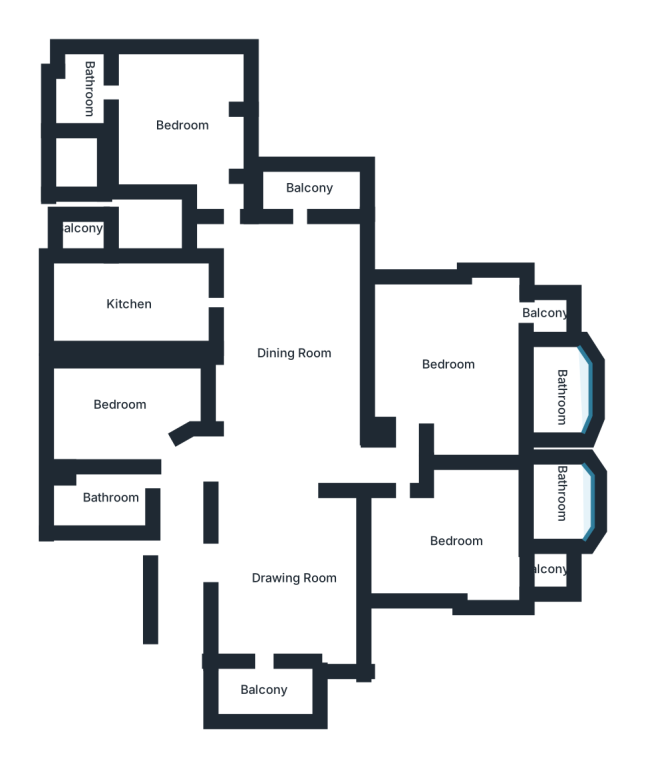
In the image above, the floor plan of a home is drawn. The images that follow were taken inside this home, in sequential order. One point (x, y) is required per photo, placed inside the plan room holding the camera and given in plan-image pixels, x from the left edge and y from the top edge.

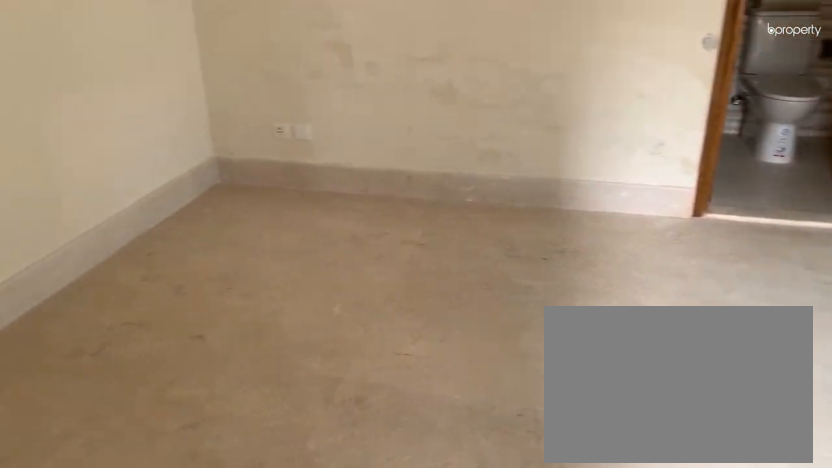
(184, 124)
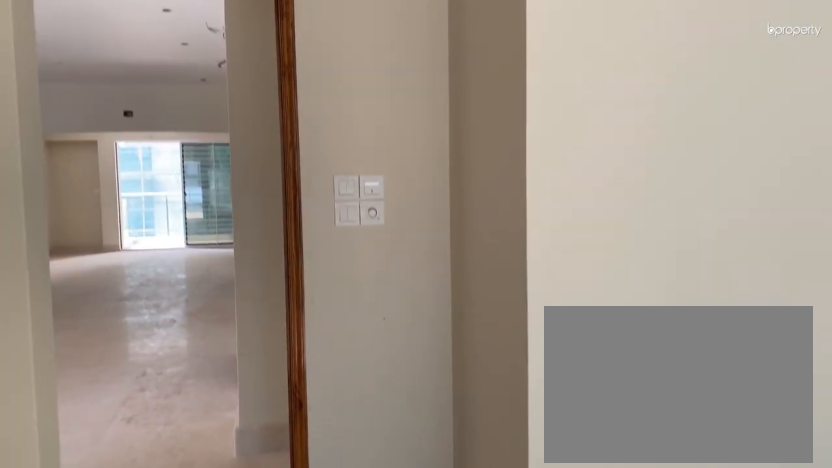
(184, 124)
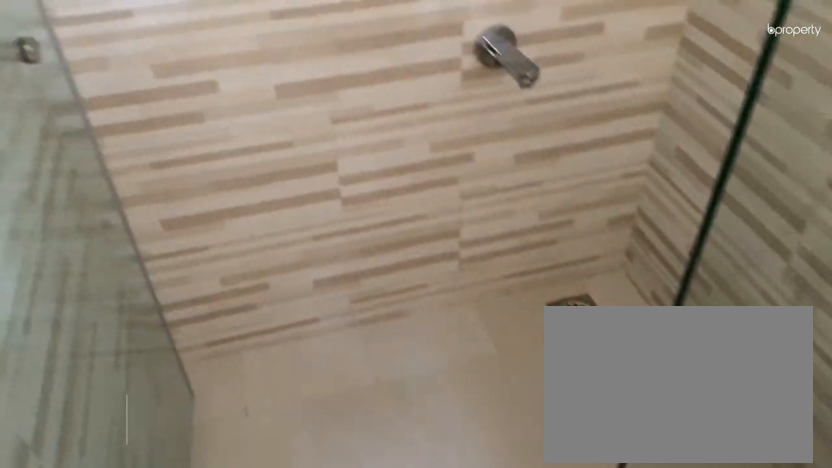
(87, 85)
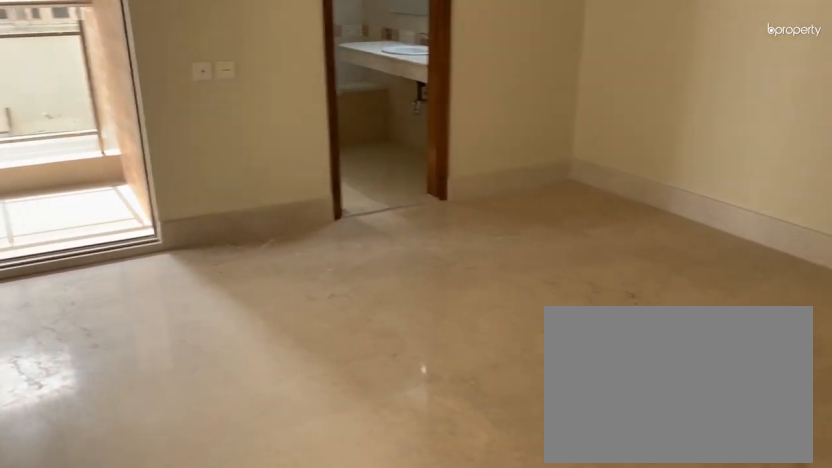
(451, 365)
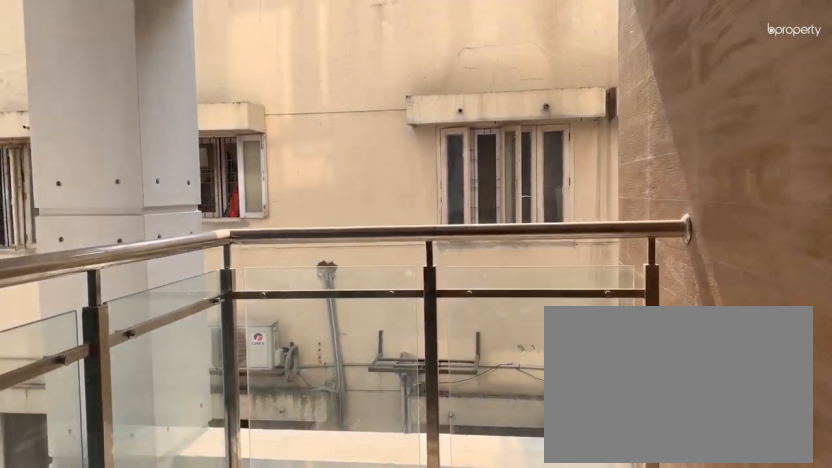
(546, 309)
